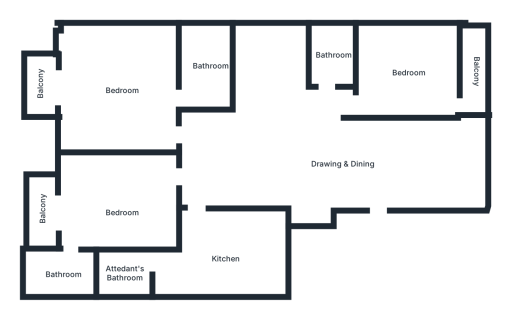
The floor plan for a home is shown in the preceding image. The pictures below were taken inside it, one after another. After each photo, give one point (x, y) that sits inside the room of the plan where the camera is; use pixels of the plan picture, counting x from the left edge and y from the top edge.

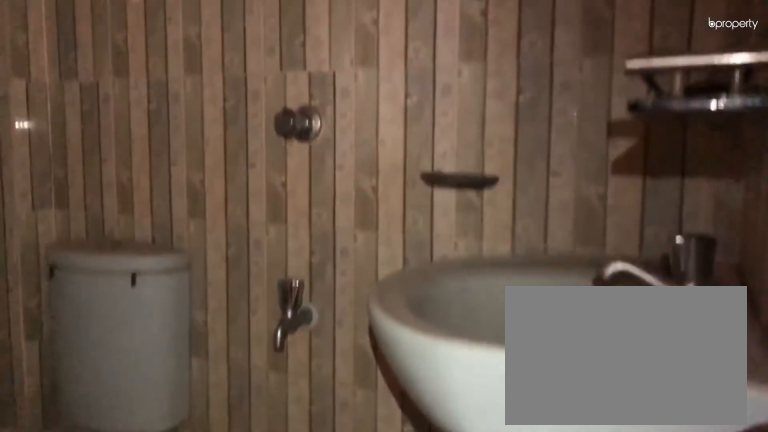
(333, 56)
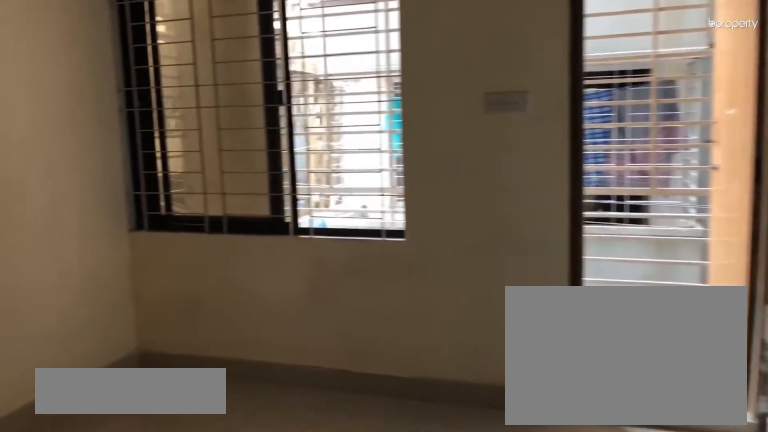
(406, 76)
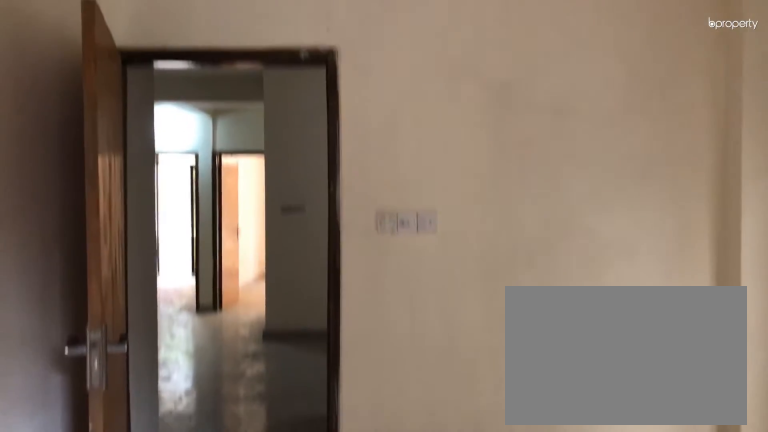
(406, 76)
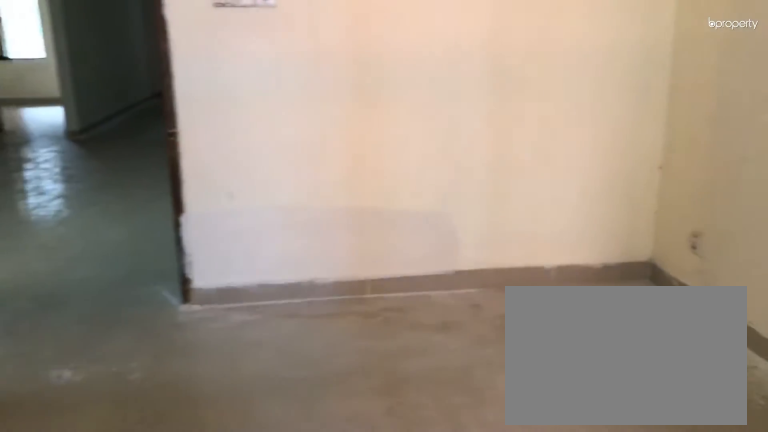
(122, 213)
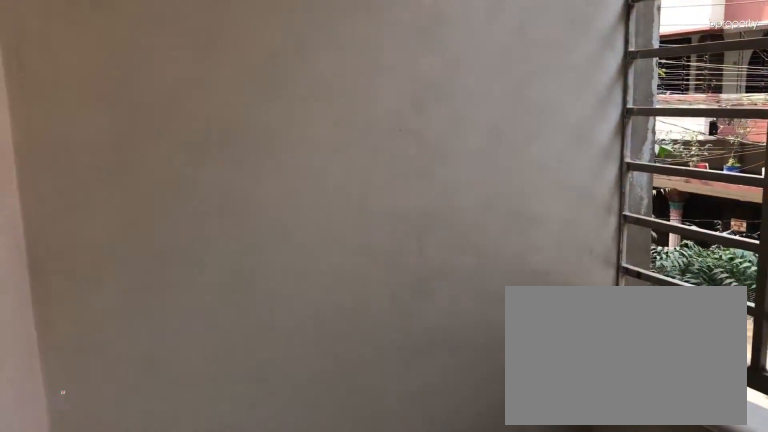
(45, 212)
